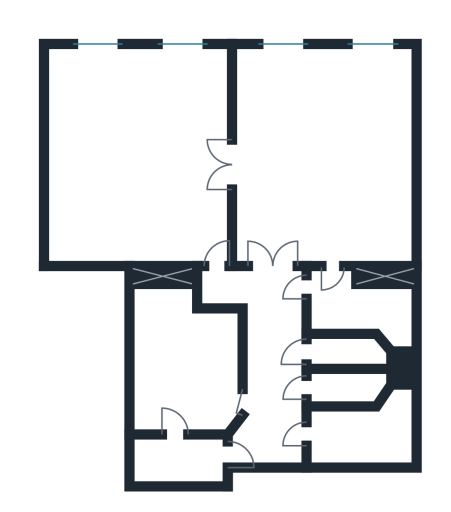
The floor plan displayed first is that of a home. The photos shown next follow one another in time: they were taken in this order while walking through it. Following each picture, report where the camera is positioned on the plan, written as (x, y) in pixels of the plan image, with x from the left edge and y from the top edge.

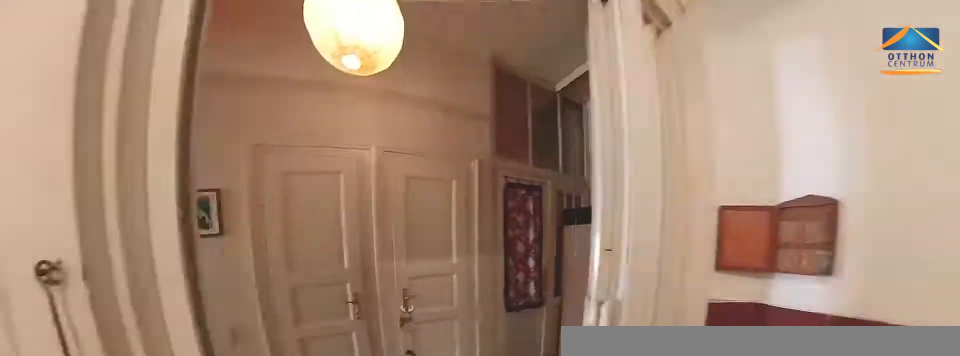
(215, 371)
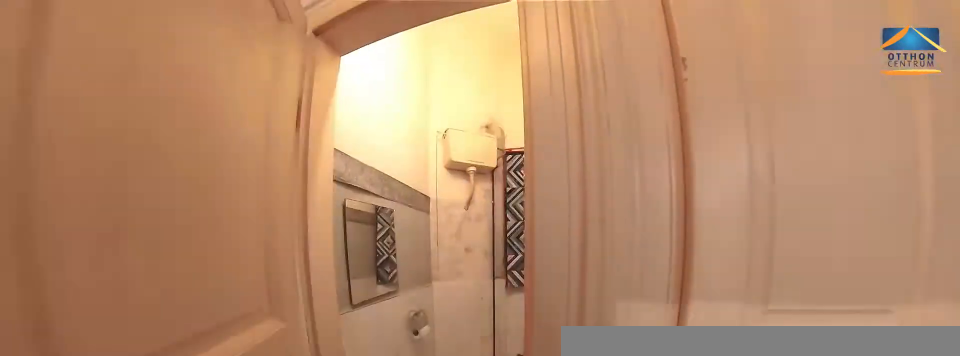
(273, 356)
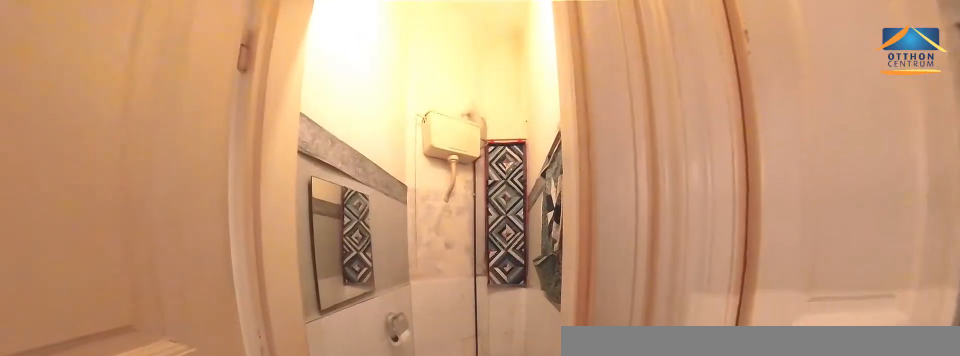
(285, 352)
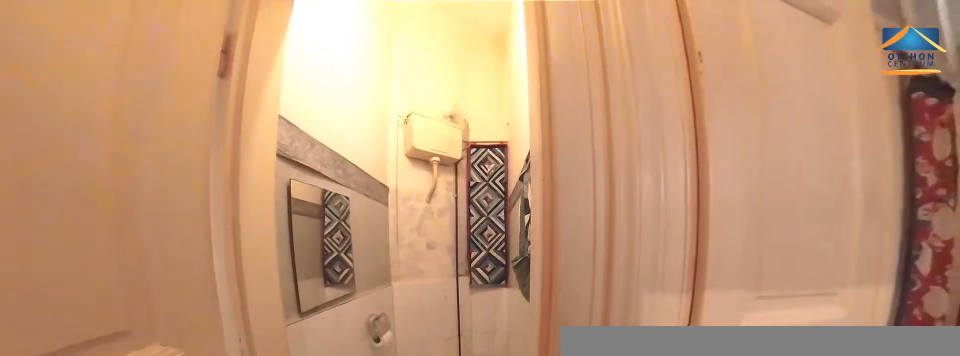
(285, 352)
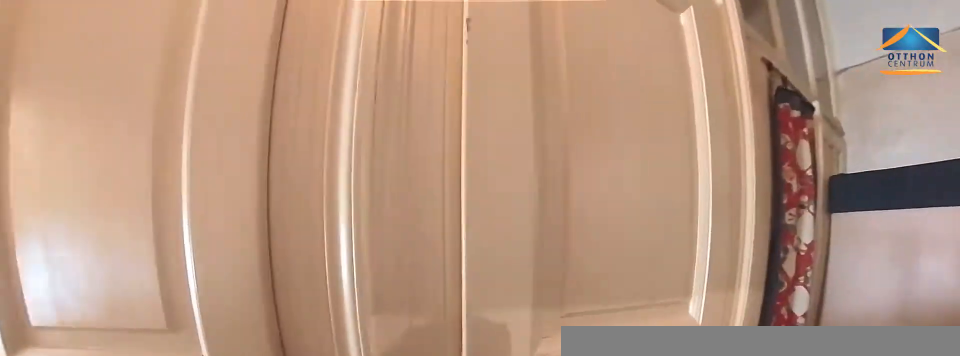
(285, 359)
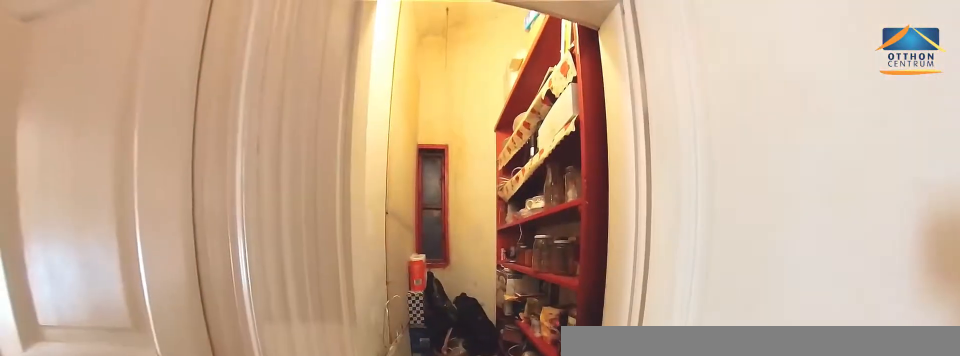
(285, 386)
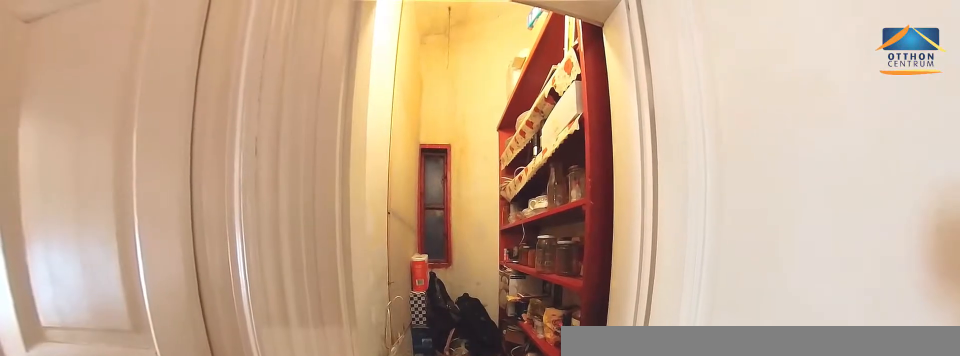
(285, 386)
